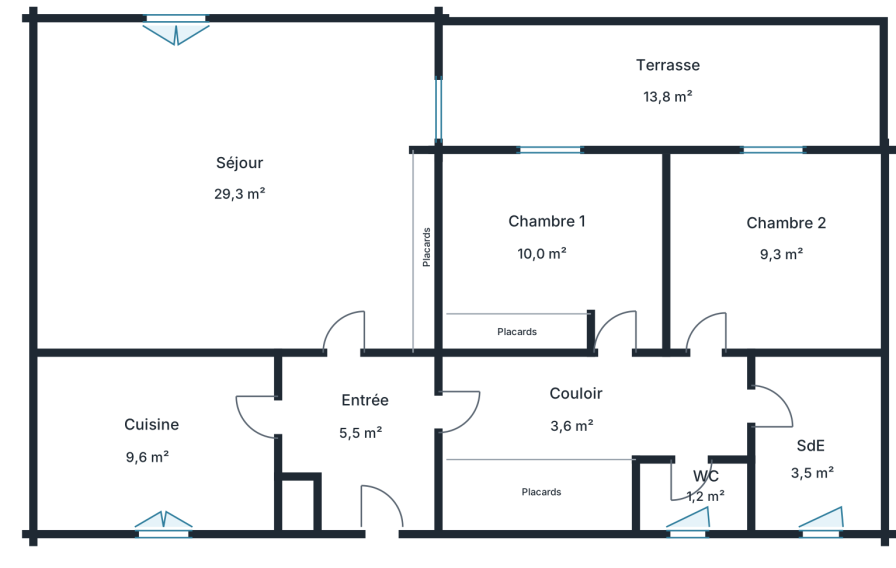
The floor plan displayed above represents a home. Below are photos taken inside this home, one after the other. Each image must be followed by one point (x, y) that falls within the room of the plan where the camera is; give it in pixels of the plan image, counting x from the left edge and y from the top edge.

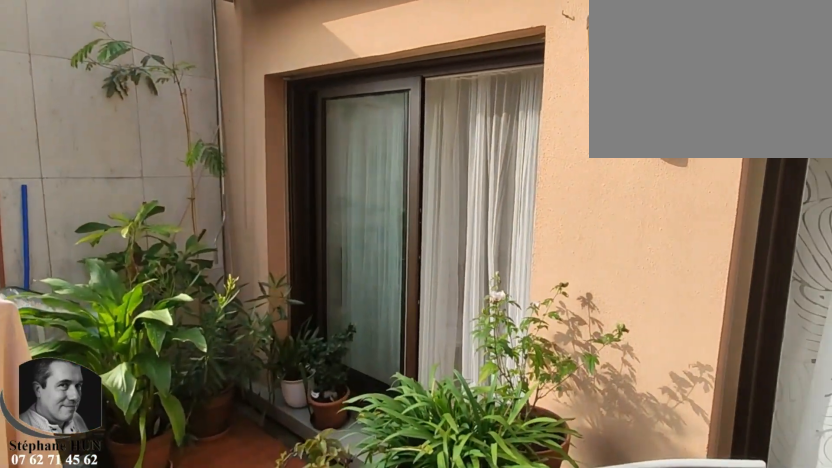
(665, 78)
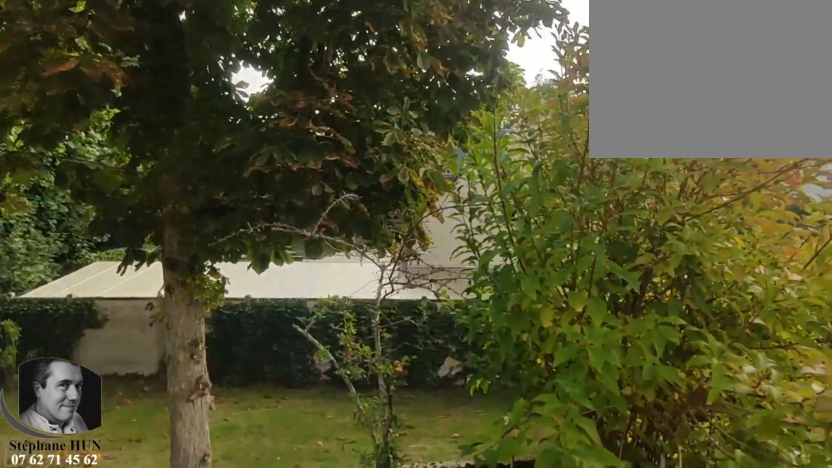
(665, 78)
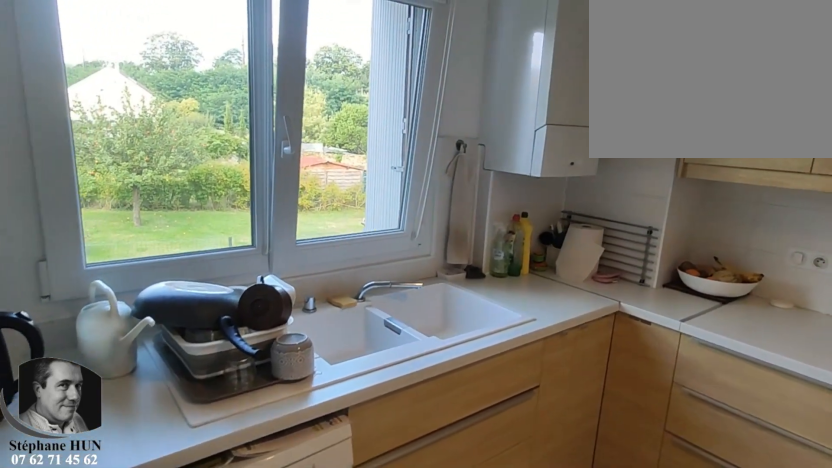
(155, 442)
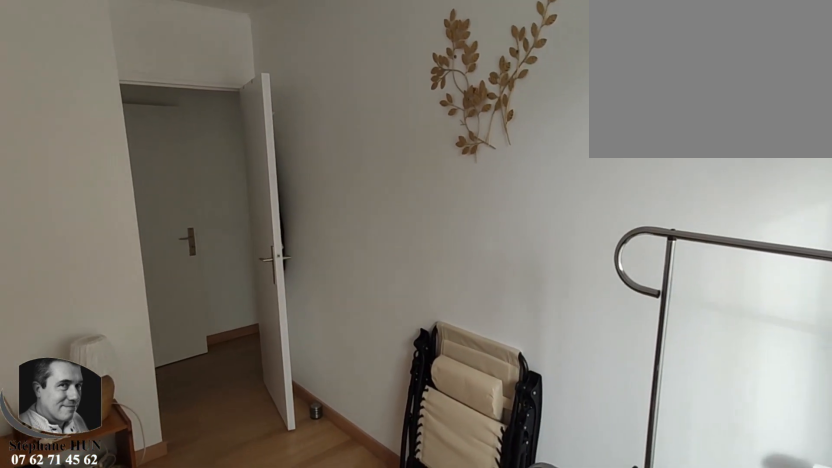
(776, 254)
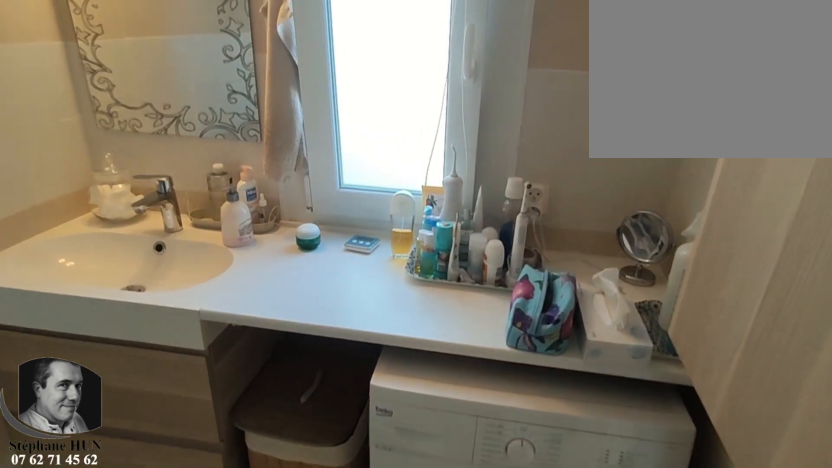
(815, 442)
